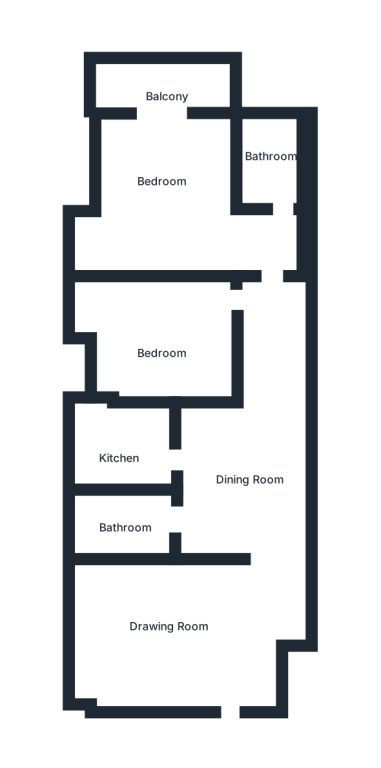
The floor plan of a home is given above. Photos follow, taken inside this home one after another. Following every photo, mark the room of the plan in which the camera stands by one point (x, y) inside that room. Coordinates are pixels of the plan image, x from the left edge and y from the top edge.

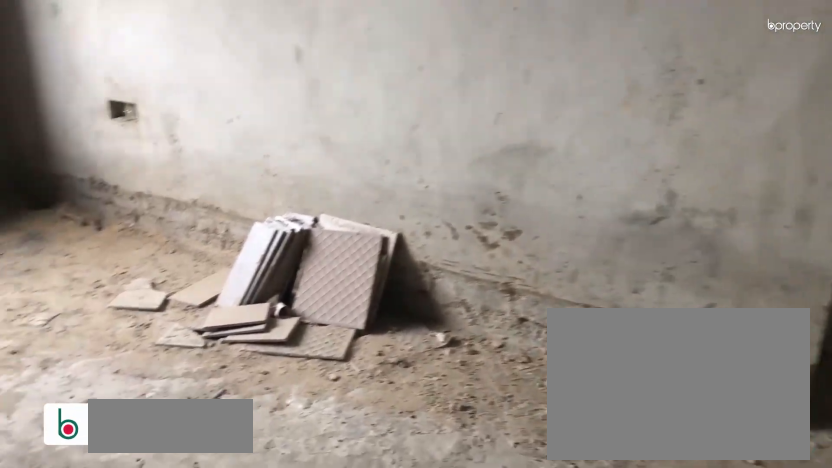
(165, 623)
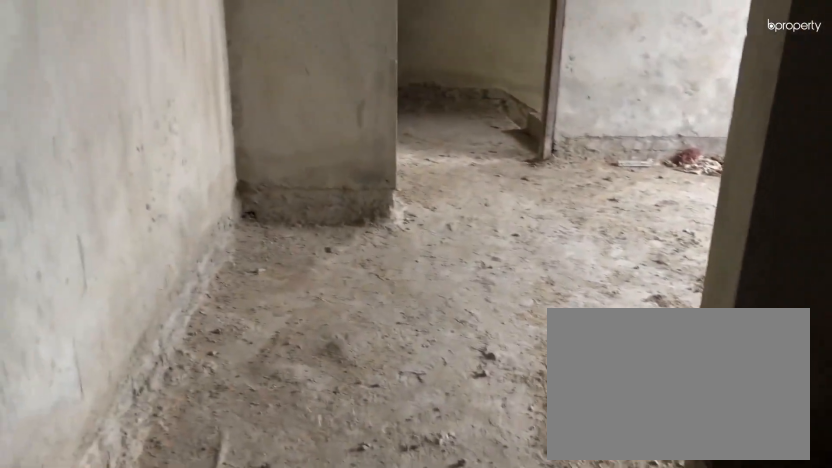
(224, 487)
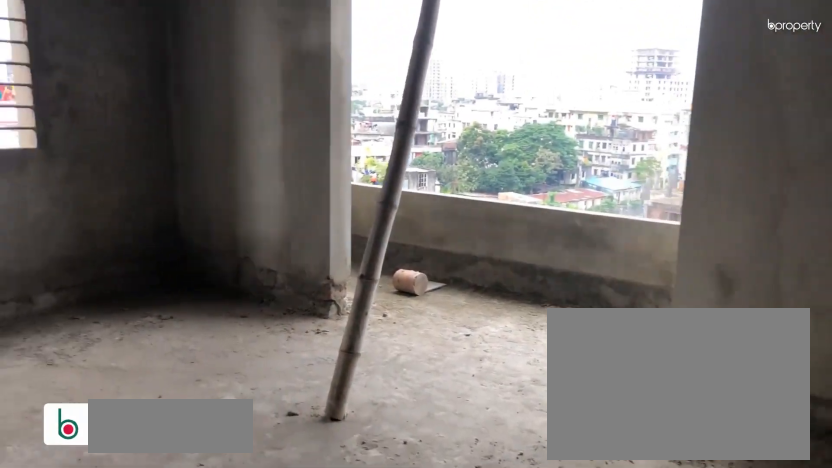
(169, 196)
